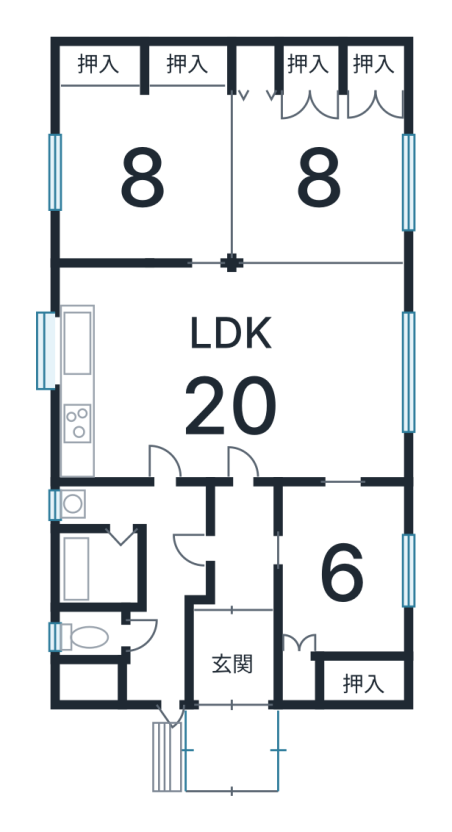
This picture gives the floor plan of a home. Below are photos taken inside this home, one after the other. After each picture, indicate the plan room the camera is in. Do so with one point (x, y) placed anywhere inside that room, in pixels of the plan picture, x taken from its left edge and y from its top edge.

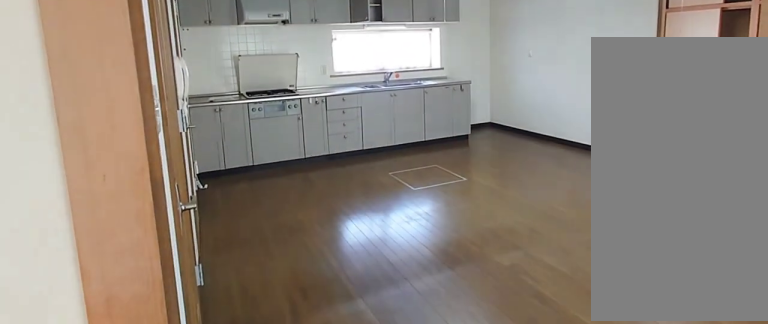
(234, 375)
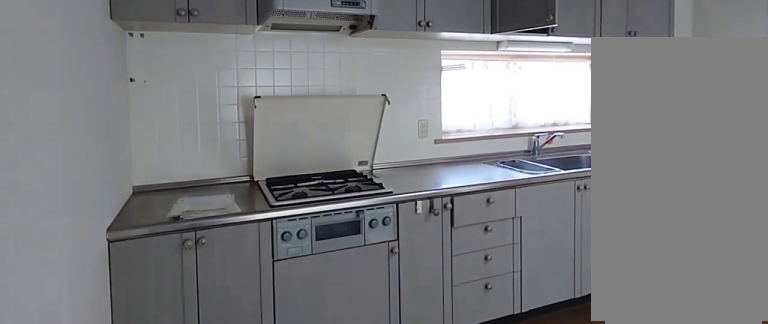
(119, 407)
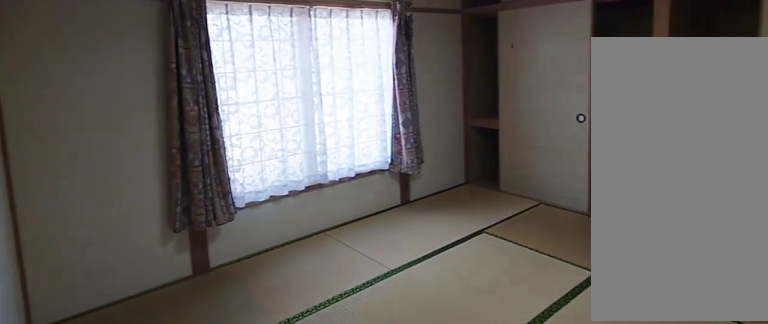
(140, 152)
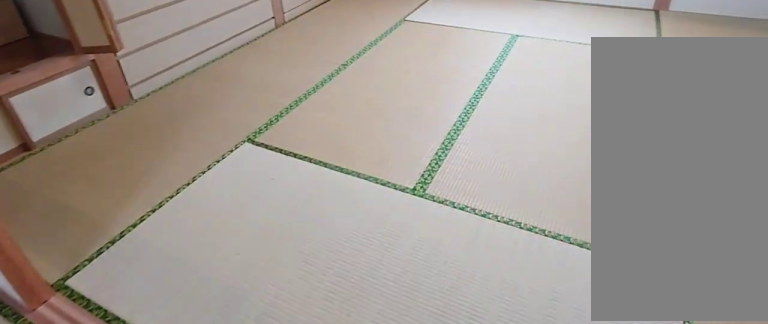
(317, 185)
